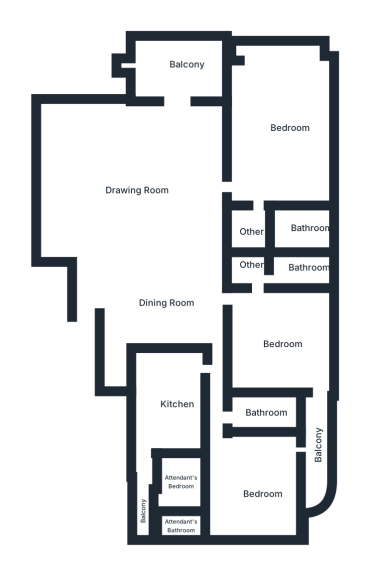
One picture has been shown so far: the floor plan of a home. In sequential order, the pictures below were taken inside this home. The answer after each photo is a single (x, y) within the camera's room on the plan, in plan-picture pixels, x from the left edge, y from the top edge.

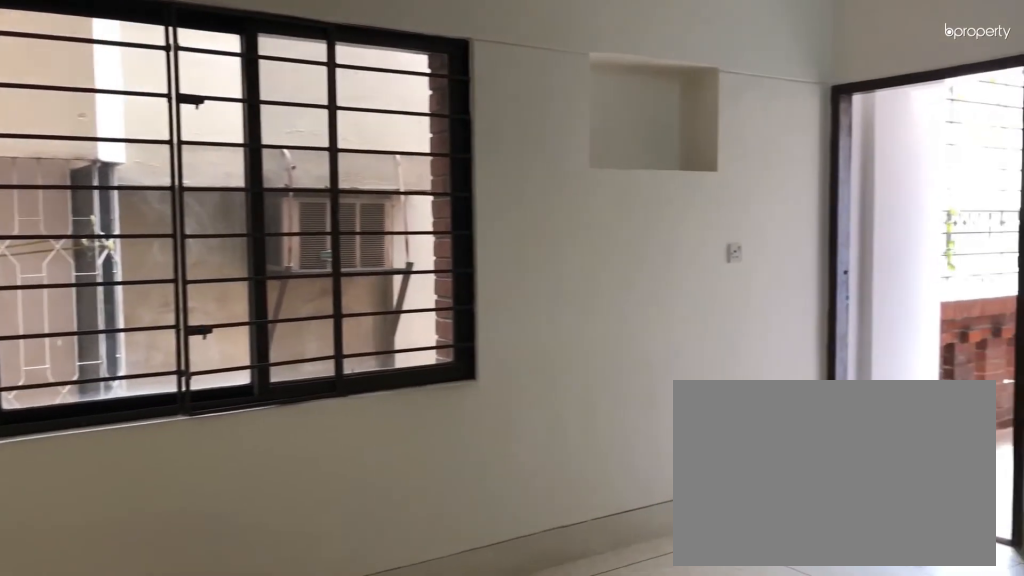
(284, 342)
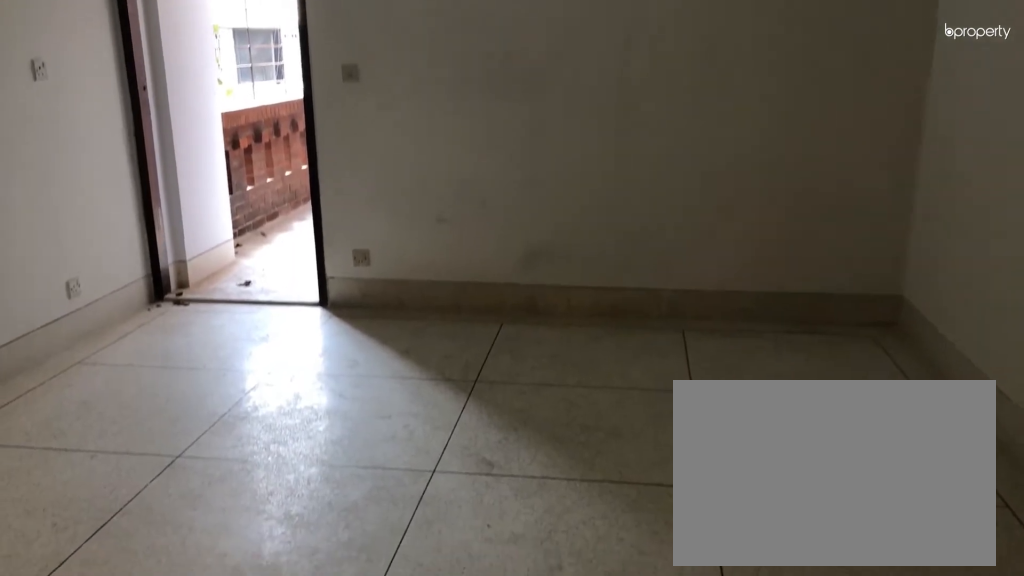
(284, 342)
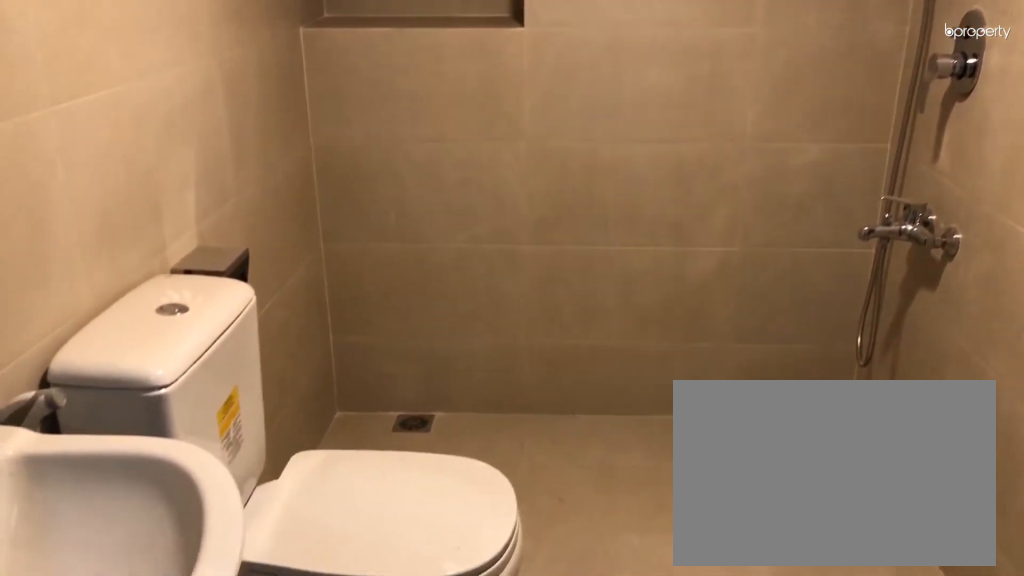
(302, 268)
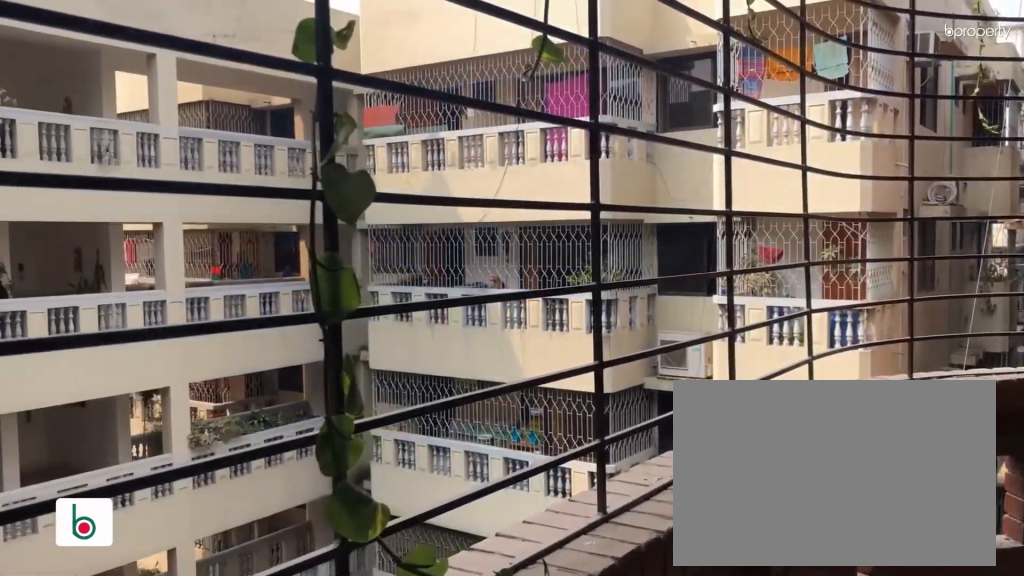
(314, 441)
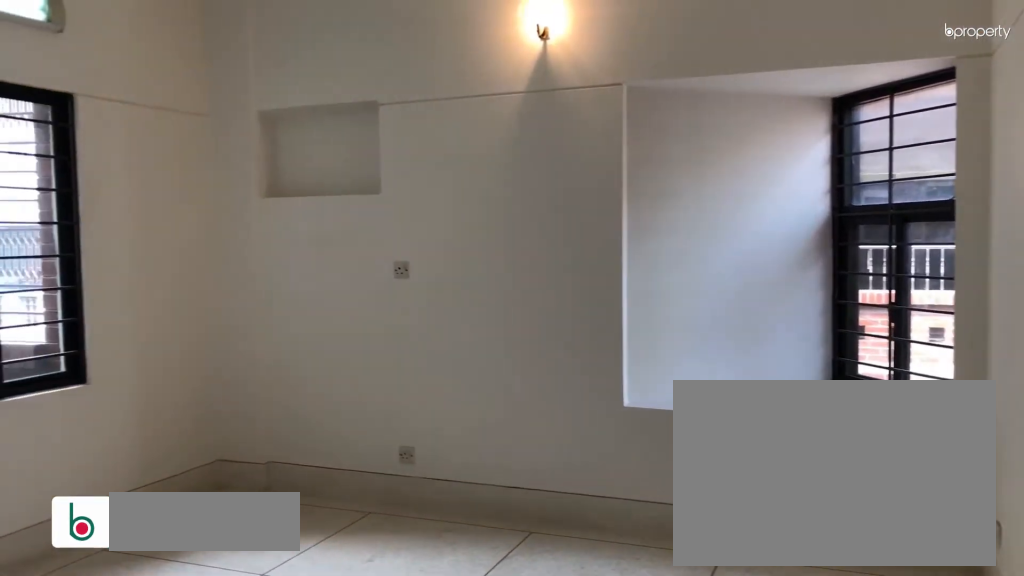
(254, 483)
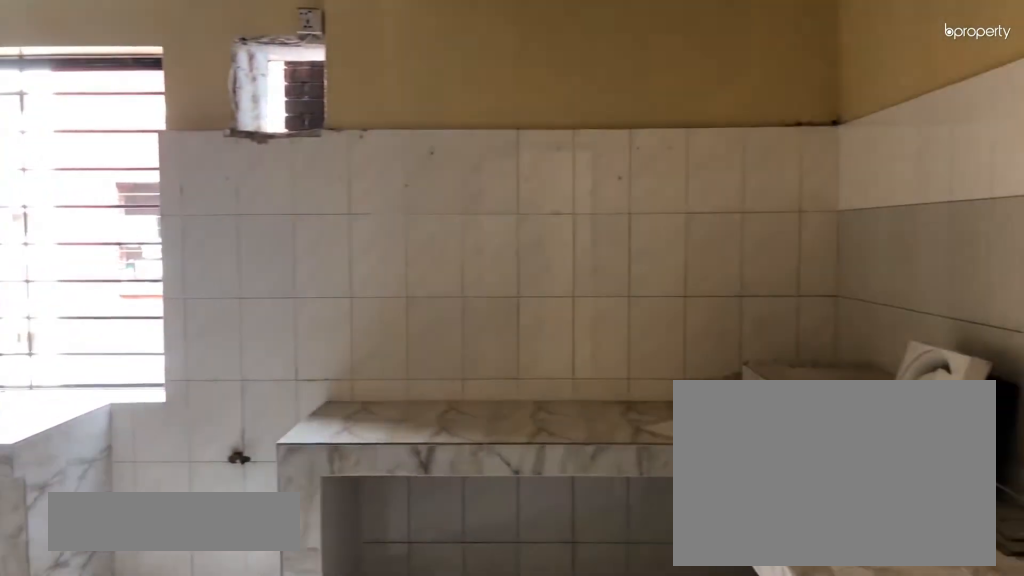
(168, 401)
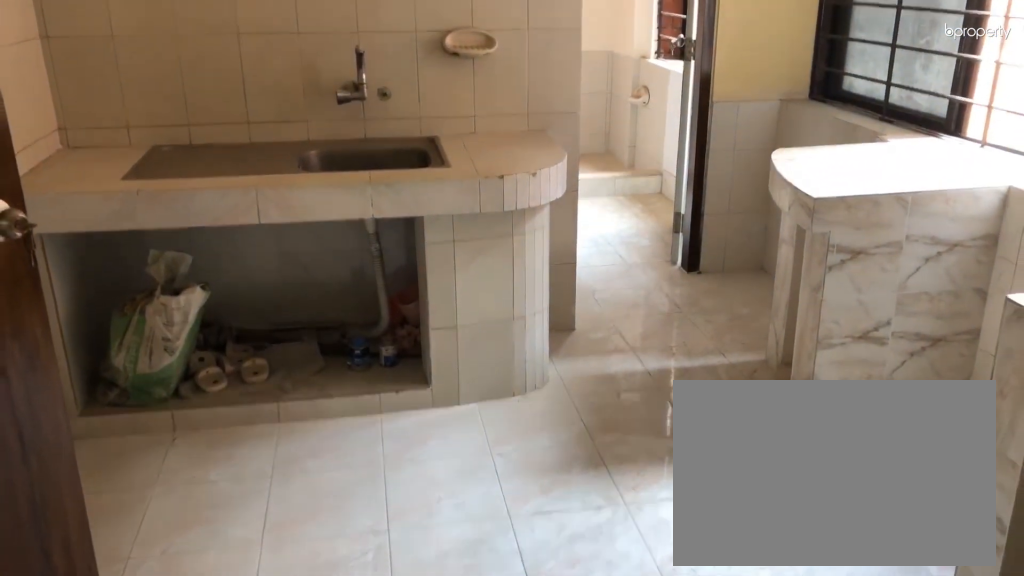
(168, 401)
